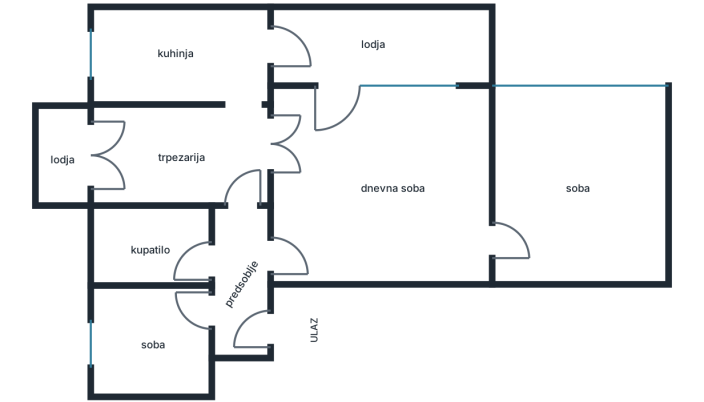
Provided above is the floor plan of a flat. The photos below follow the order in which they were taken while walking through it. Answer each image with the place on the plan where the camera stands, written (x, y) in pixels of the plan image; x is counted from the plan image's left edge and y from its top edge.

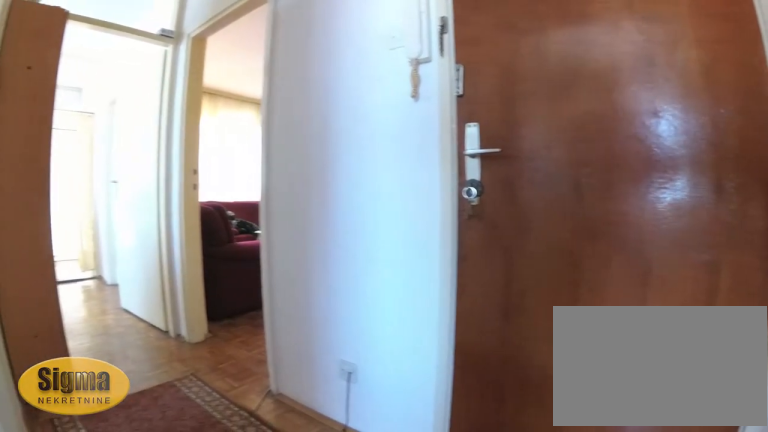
(220, 329)
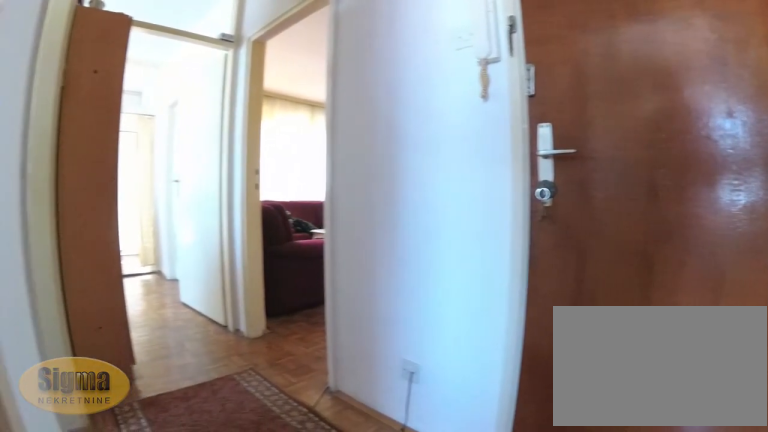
(224, 331)
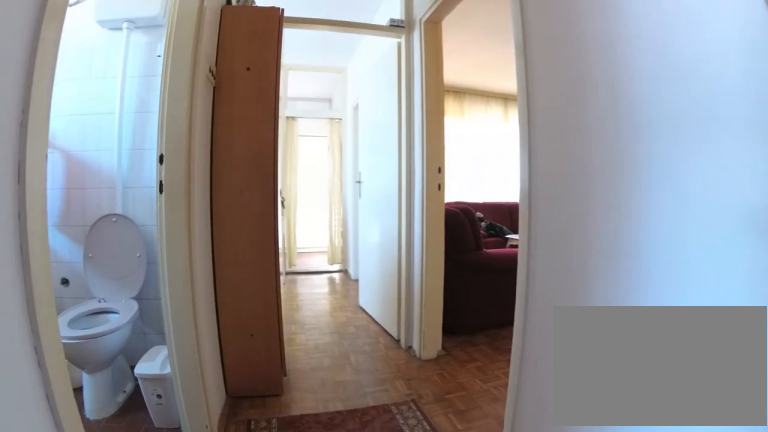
(244, 333)
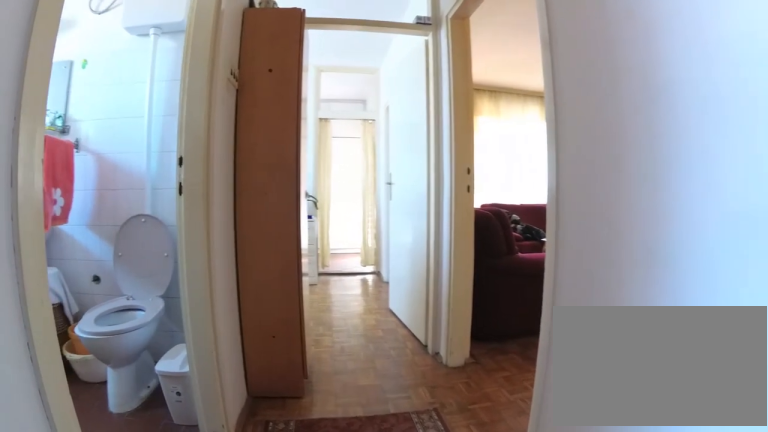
(245, 332)
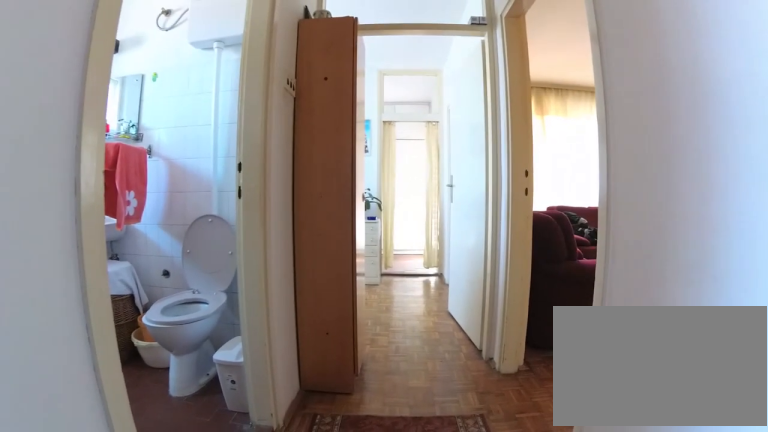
(246, 329)
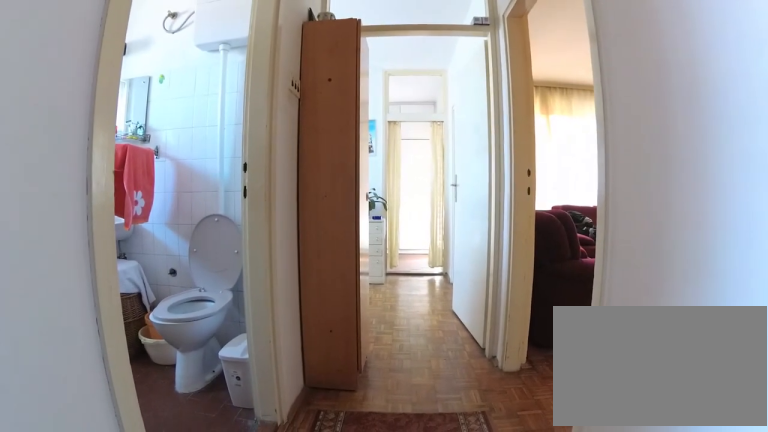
(246, 328)
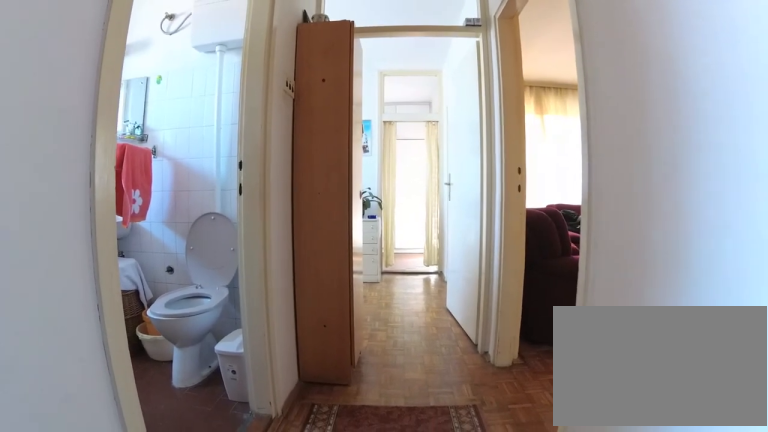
(241, 328)
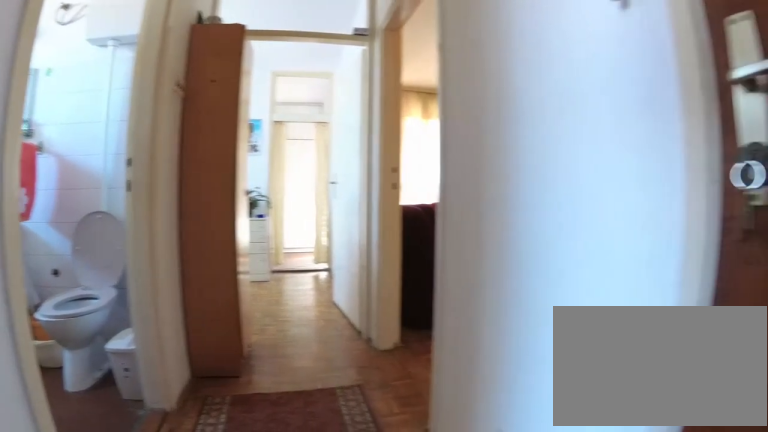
(233, 322)
